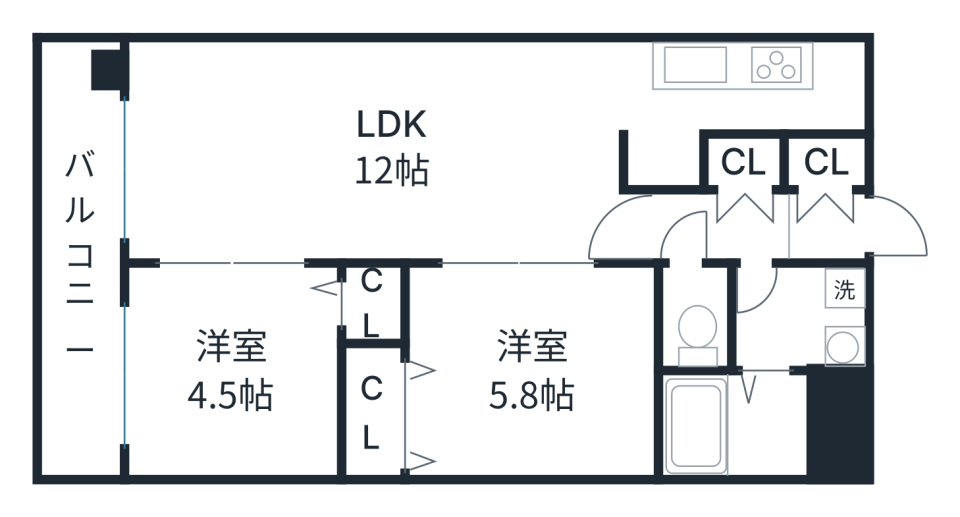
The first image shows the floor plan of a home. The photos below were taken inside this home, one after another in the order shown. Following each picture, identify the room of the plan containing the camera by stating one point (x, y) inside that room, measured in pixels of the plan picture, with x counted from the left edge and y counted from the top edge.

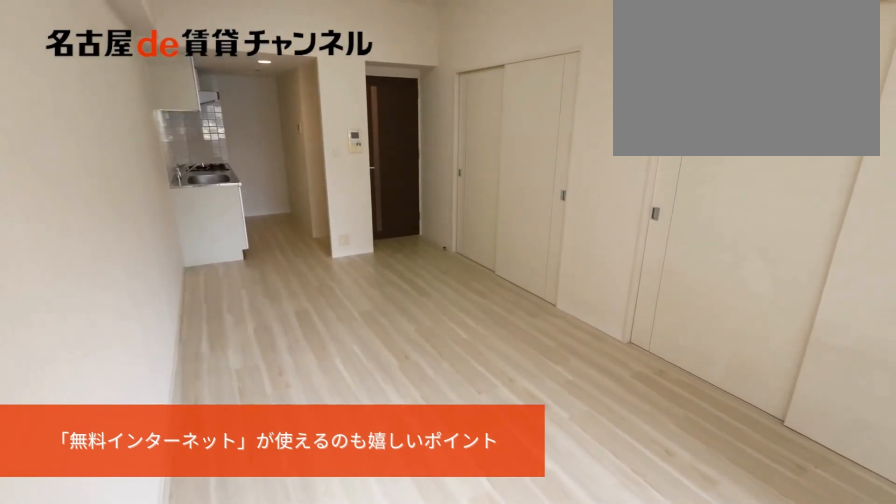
(386, 150)
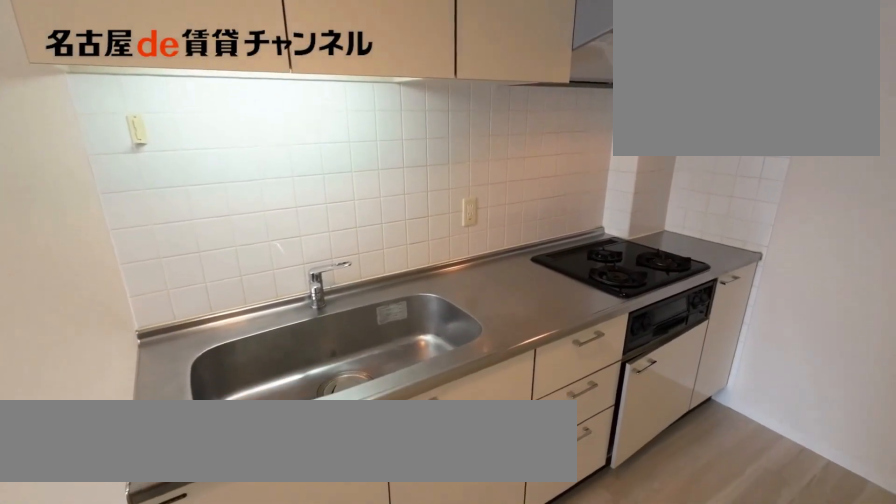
(745, 87)
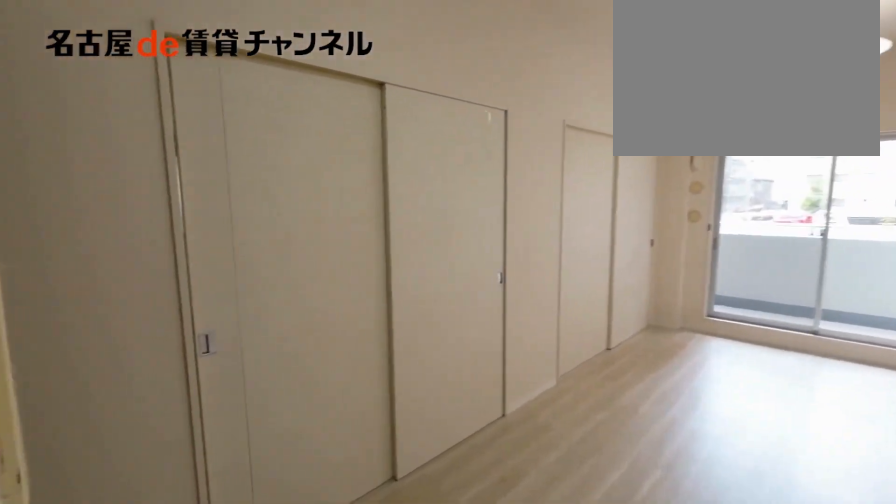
(746, 87)
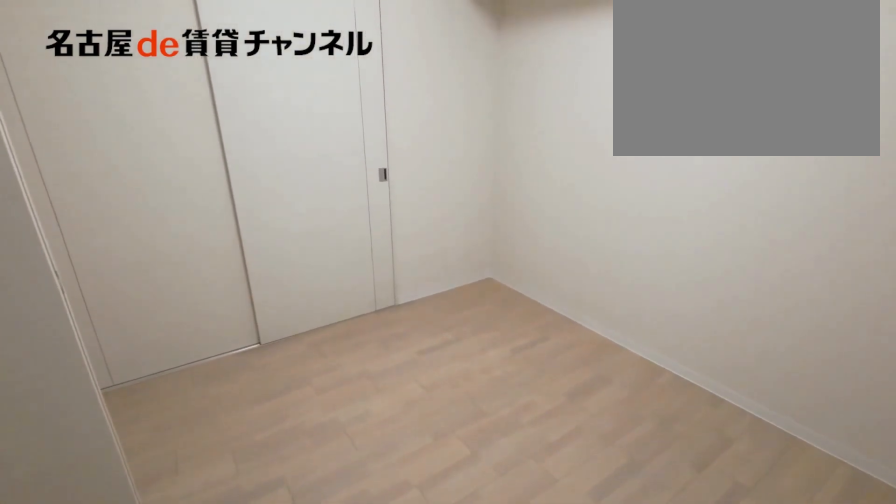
(509, 371)
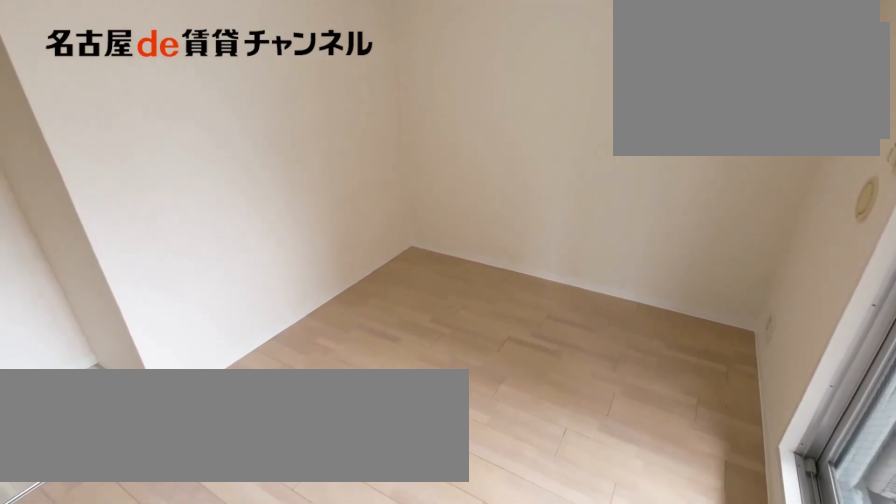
(246, 359)
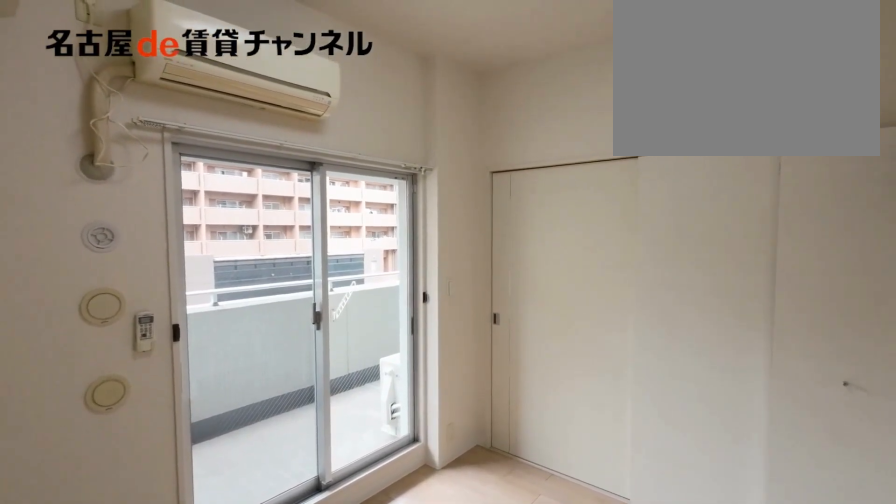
(246, 359)
